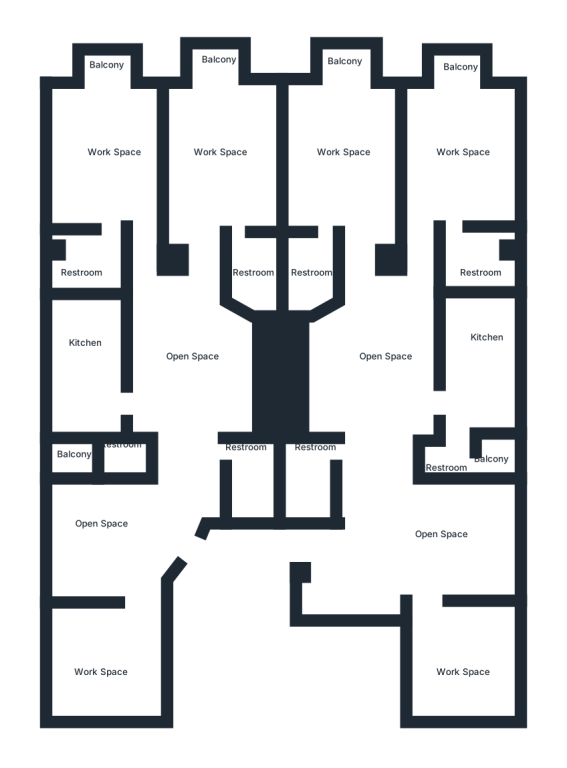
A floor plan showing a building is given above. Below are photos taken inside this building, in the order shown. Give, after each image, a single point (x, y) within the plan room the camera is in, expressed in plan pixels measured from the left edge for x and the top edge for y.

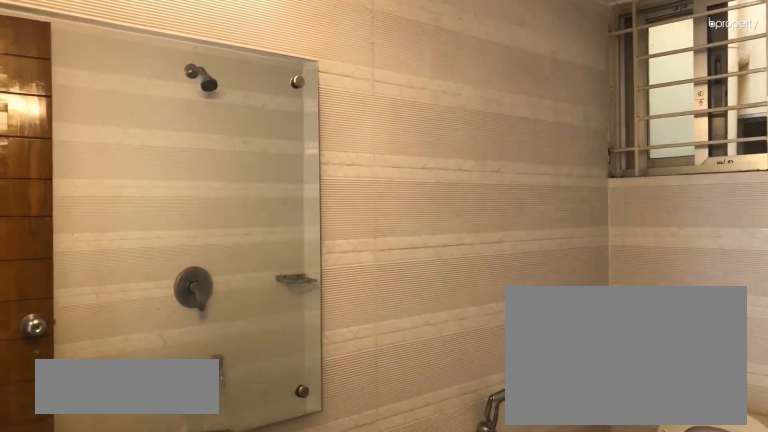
(252, 269)
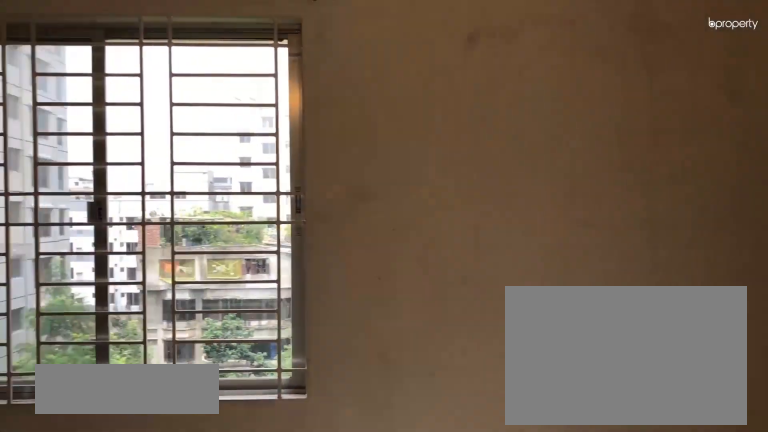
(109, 141)
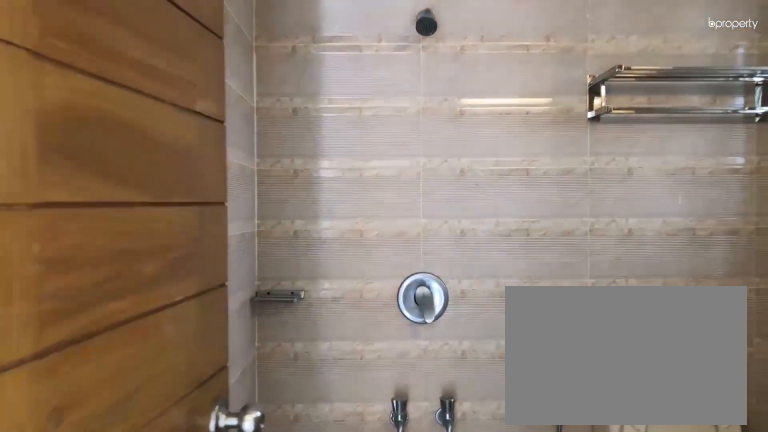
(89, 259)
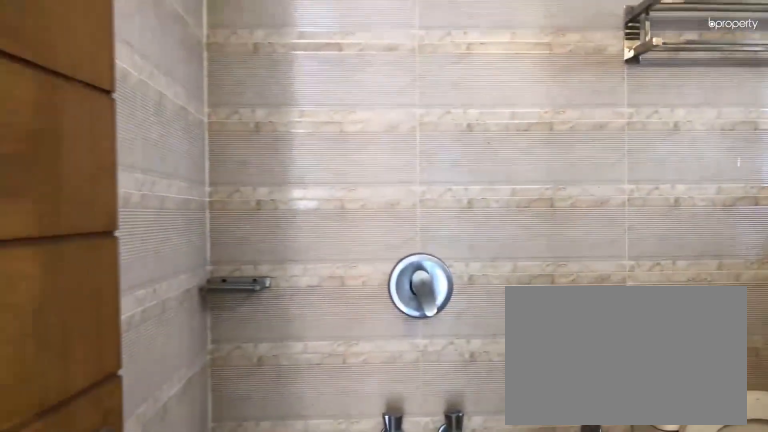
(89, 259)
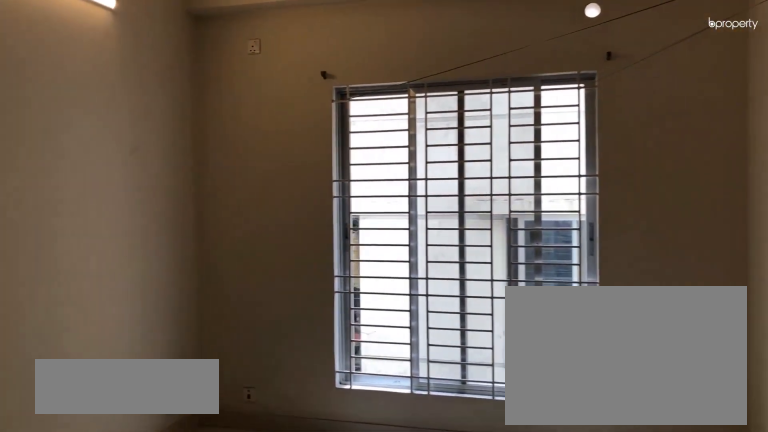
(417, 540)
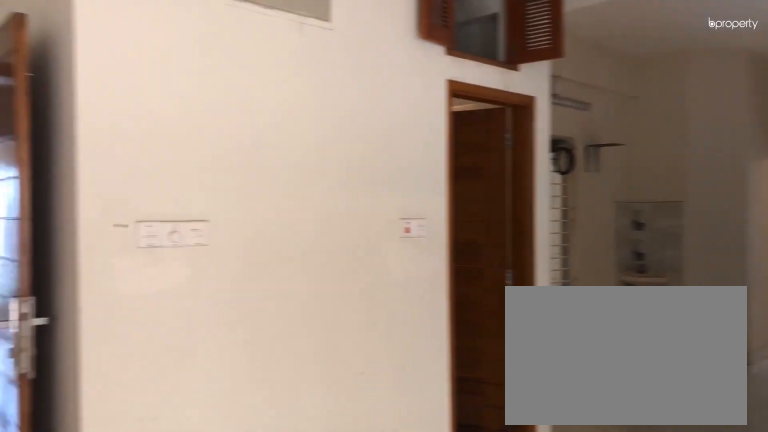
(417, 540)
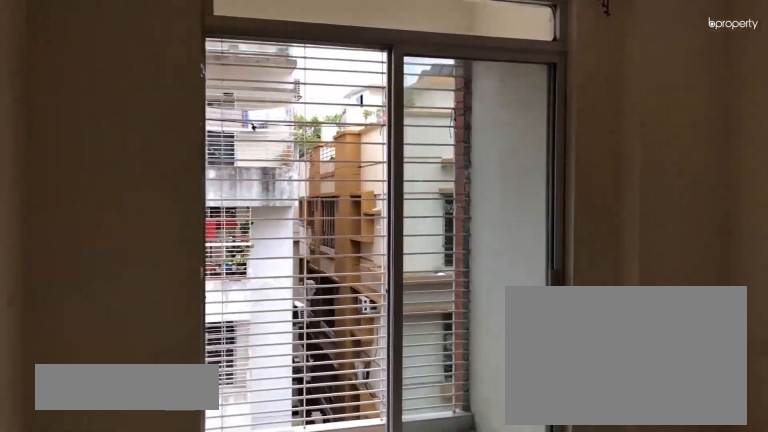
(457, 153)
